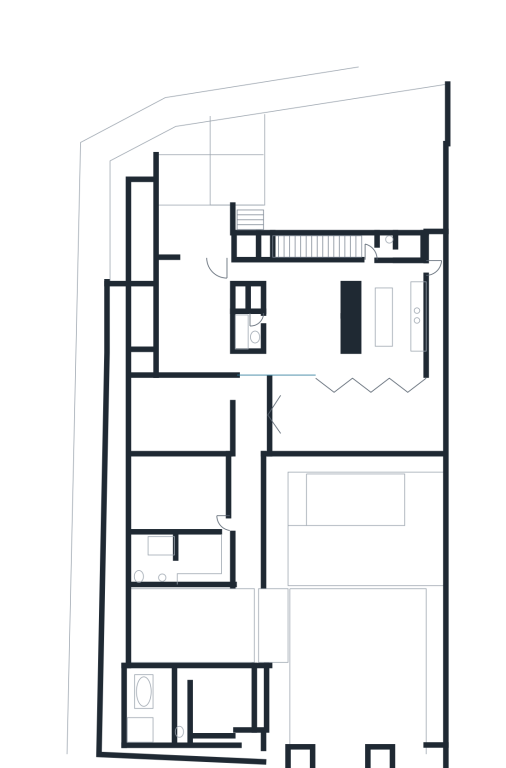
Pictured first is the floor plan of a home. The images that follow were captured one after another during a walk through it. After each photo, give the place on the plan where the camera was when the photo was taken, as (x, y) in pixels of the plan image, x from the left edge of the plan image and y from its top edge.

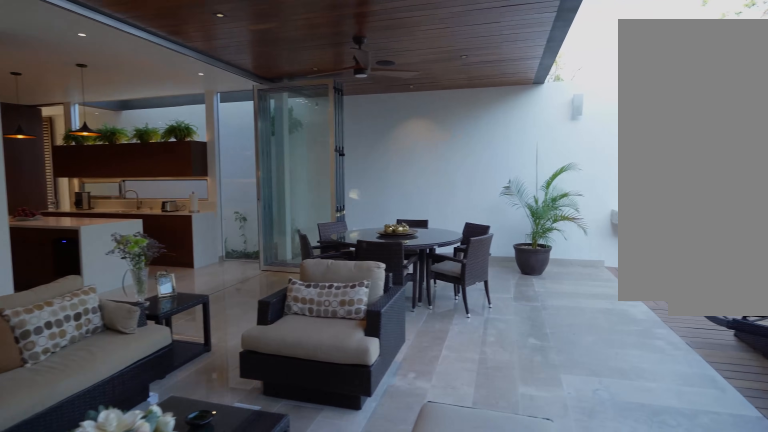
(272, 416)
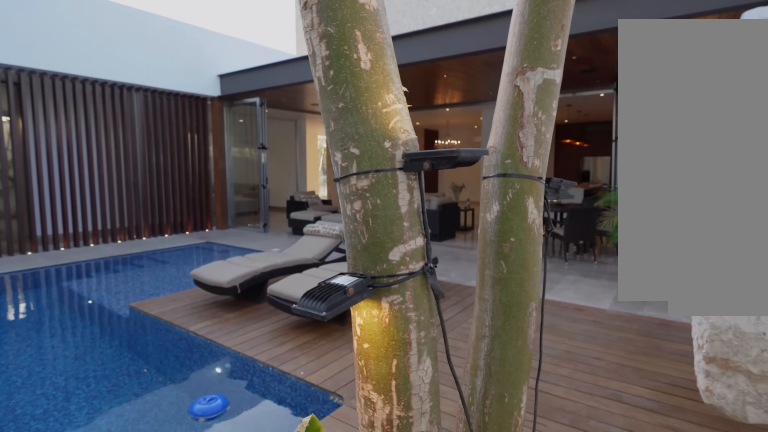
(401, 601)
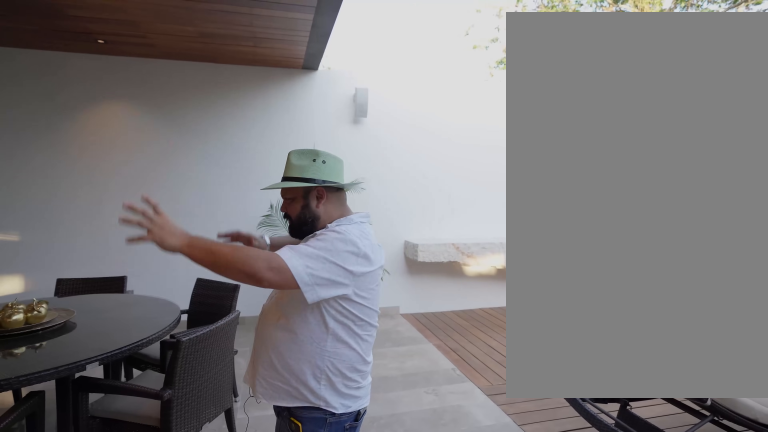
(350, 449)
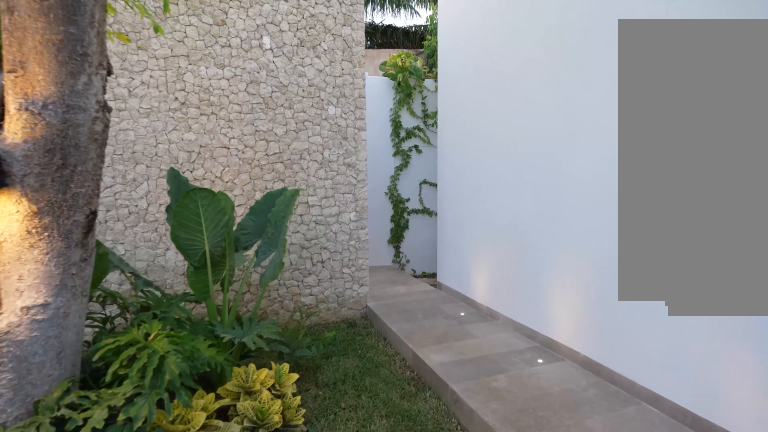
(287, 704)
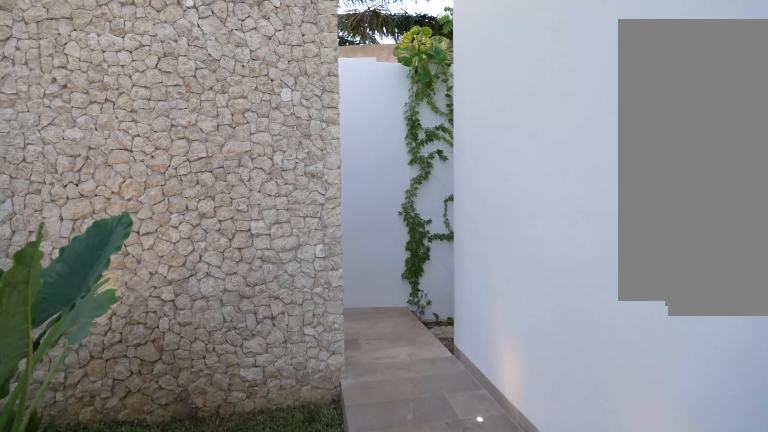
(277, 715)
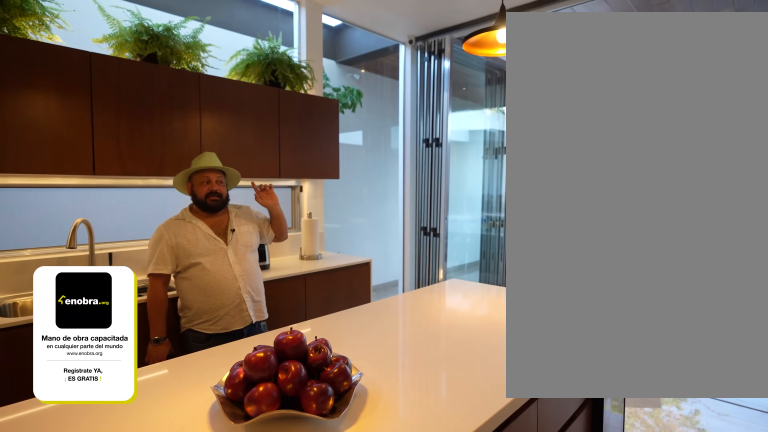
(366, 312)
